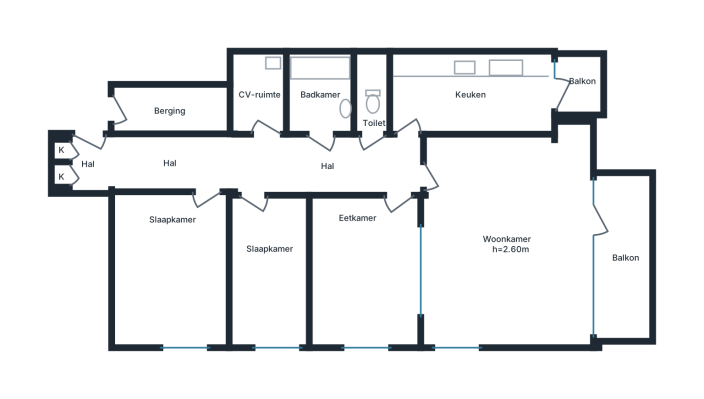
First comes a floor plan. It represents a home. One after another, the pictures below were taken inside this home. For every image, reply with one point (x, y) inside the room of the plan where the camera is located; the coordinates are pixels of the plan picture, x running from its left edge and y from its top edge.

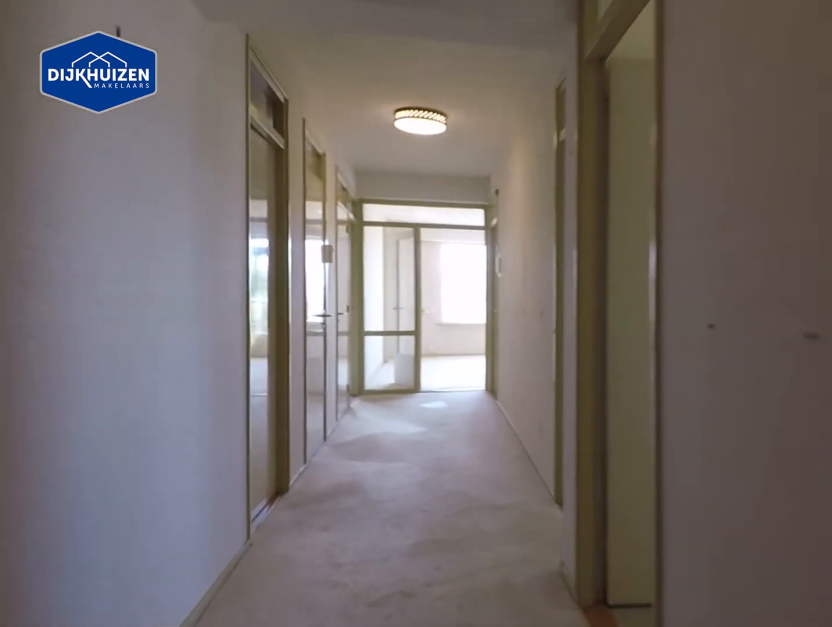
(255, 164)
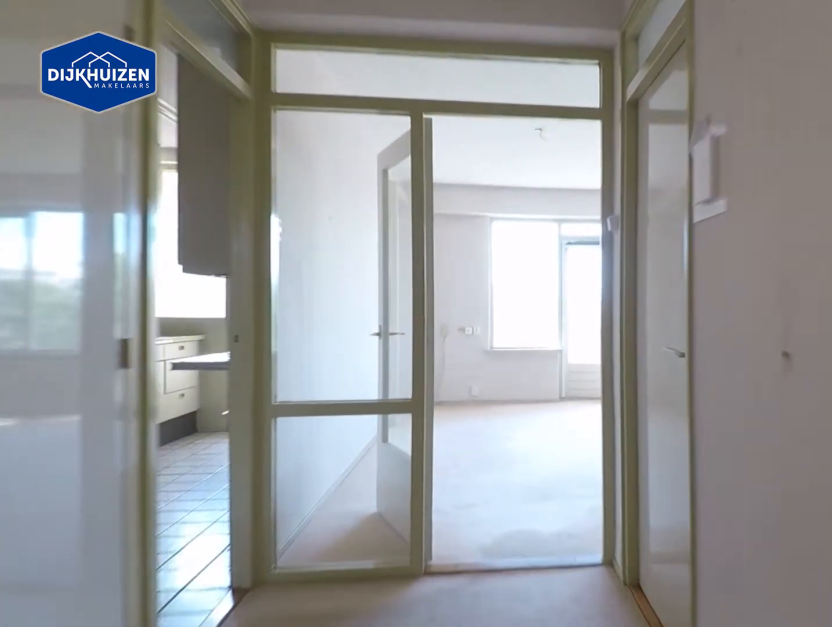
(255, 164)
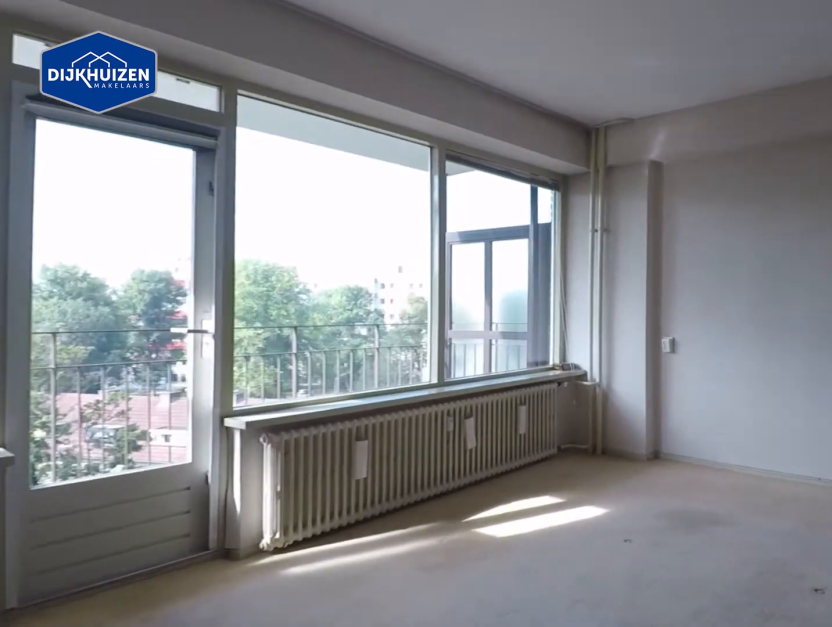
(507, 240)
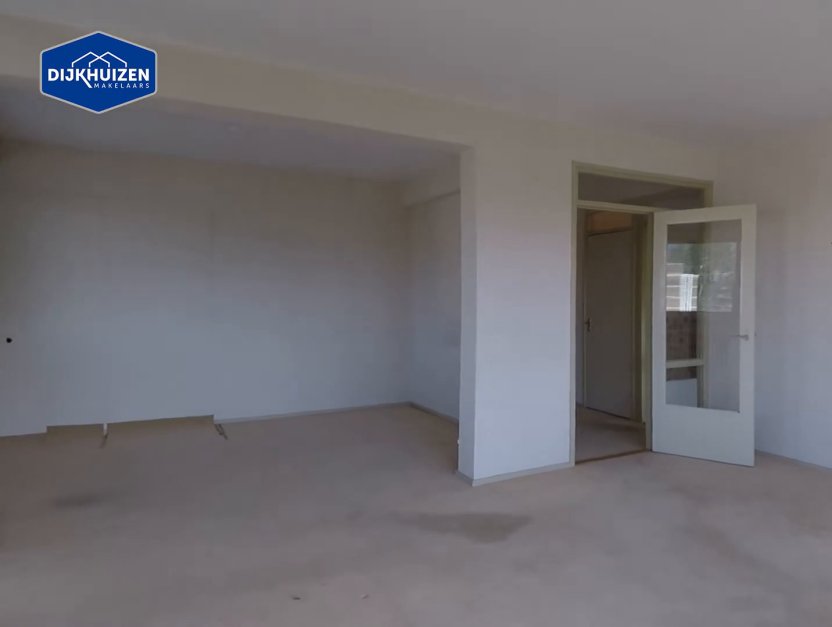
(507, 240)
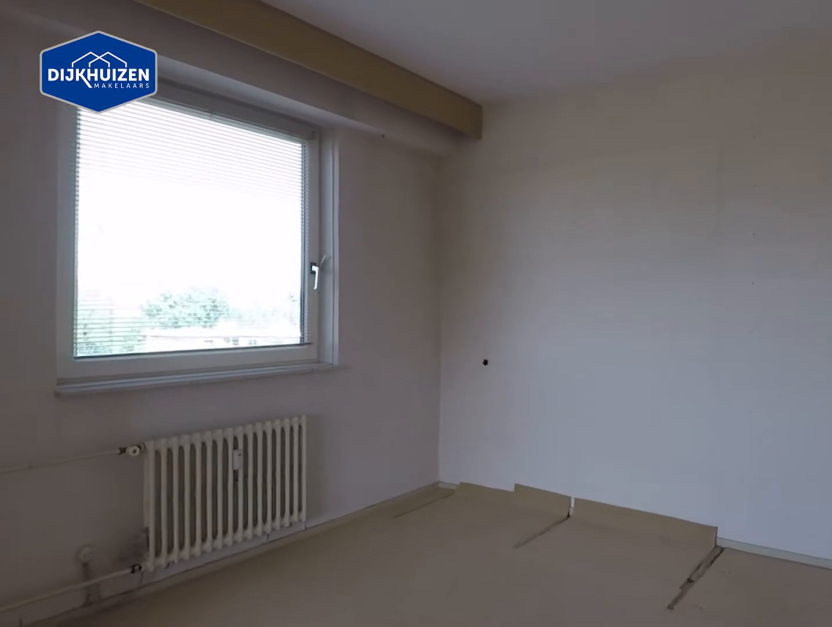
(365, 270)
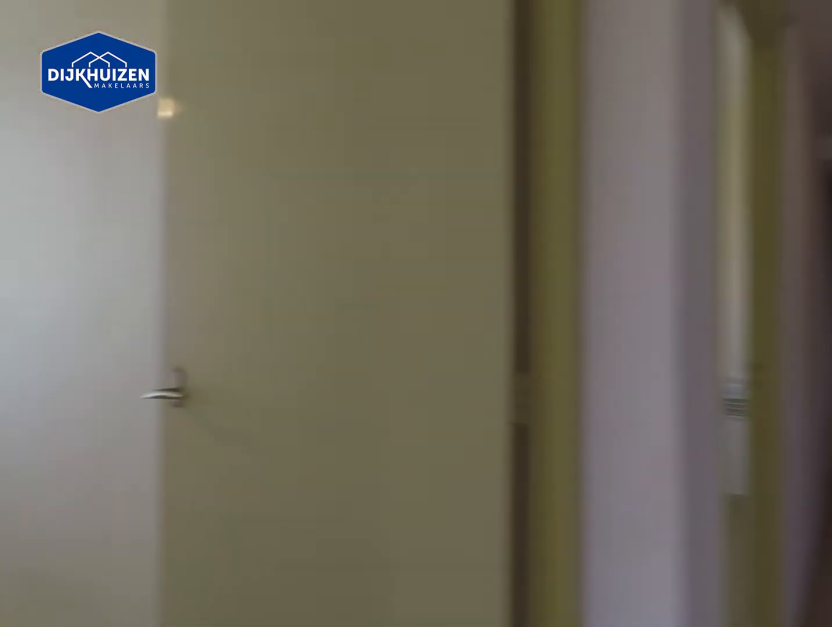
(255, 164)
